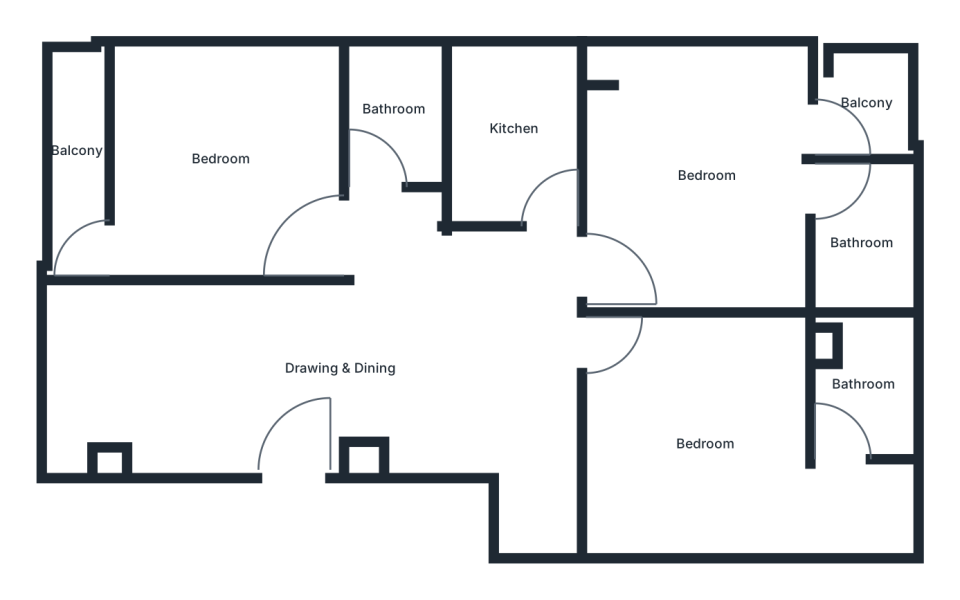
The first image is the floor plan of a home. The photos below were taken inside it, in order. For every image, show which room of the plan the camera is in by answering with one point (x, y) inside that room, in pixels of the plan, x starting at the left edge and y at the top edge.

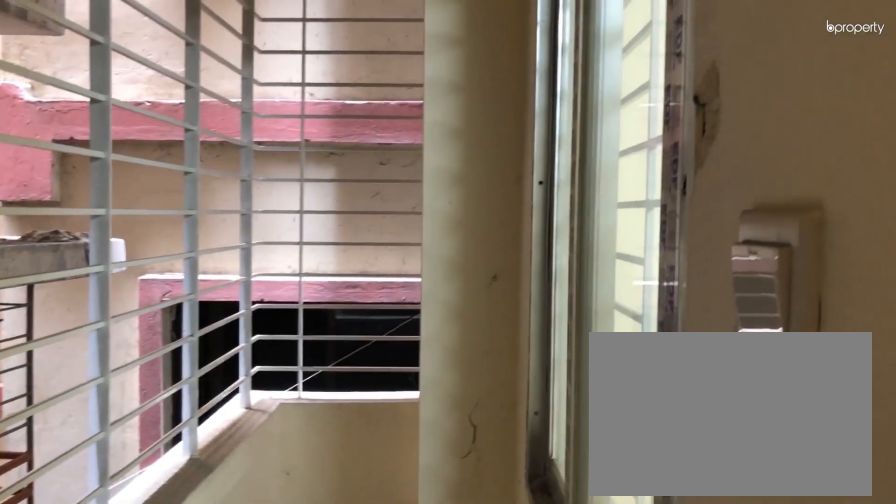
(74, 160)
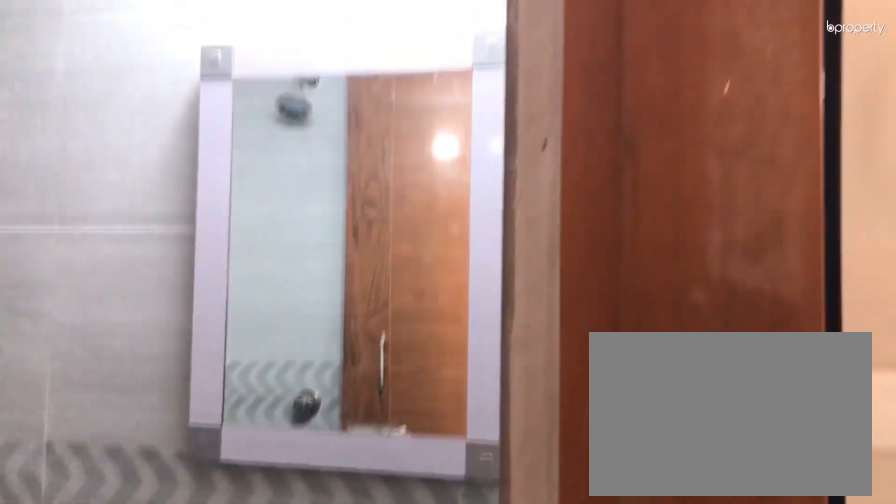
(393, 119)
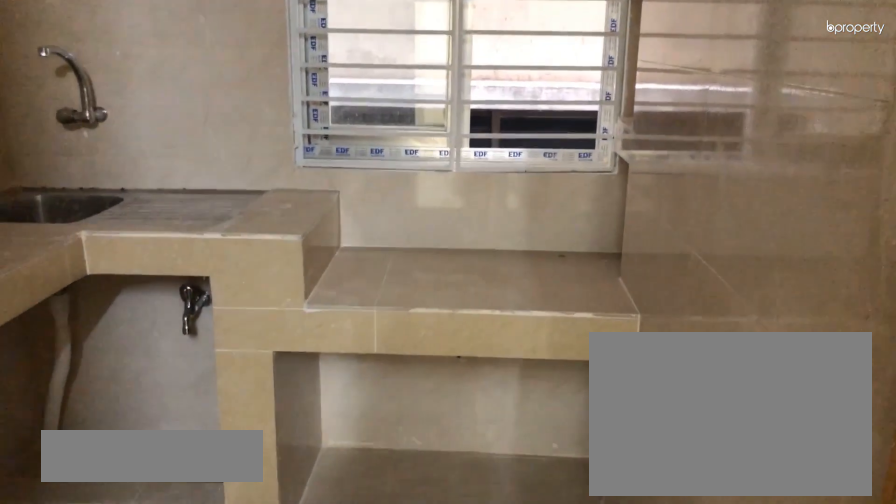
(511, 132)
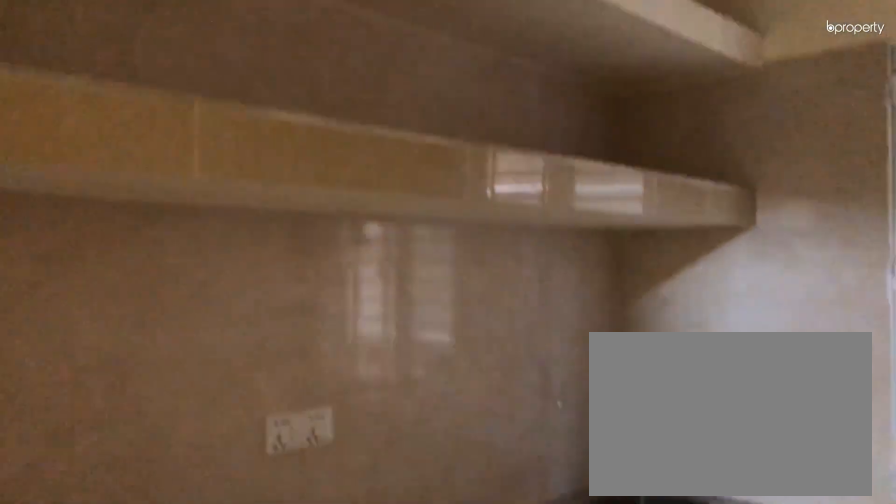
(511, 132)
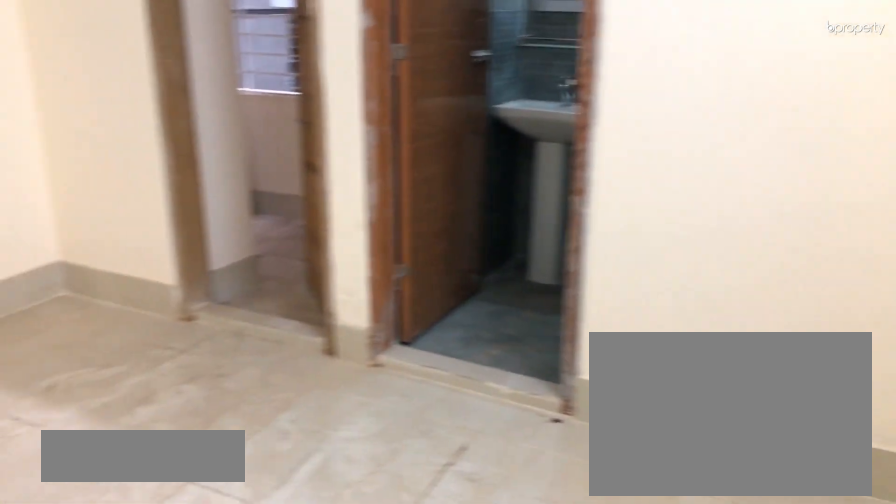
(701, 179)
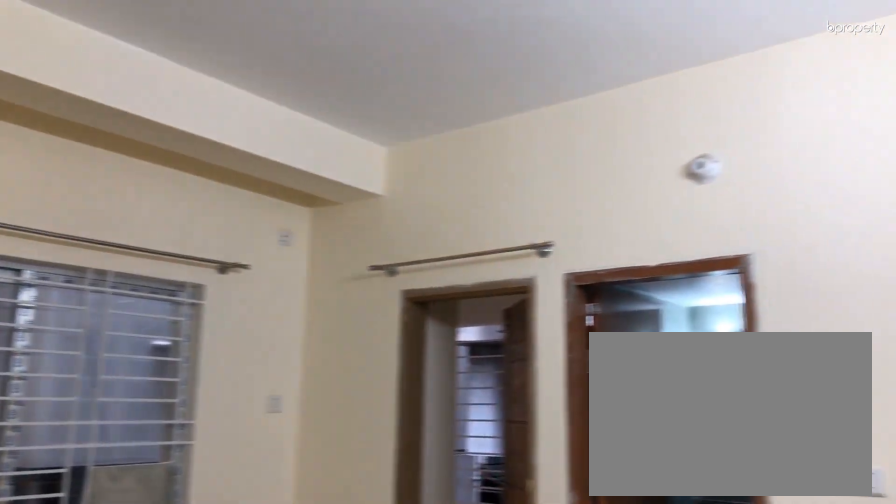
(701, 179)
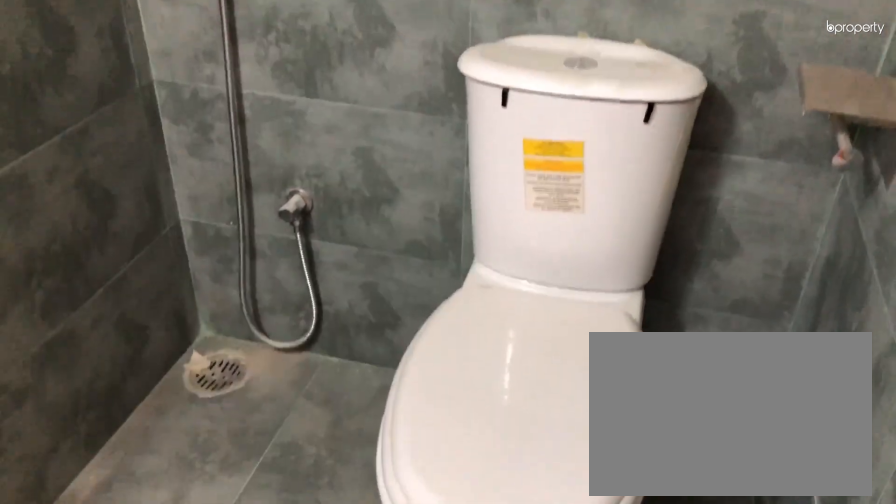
(857, 236)
